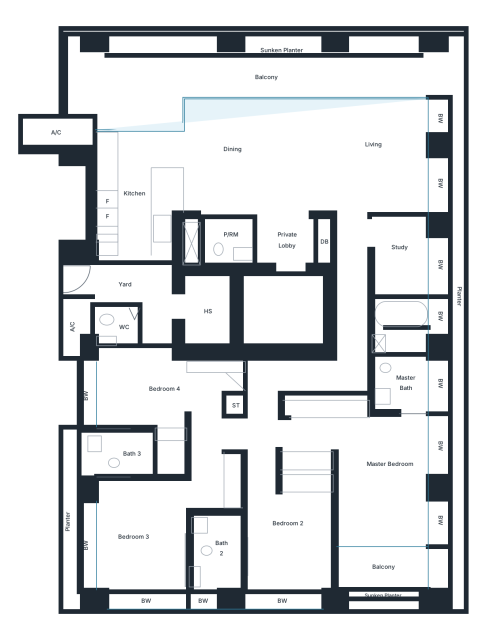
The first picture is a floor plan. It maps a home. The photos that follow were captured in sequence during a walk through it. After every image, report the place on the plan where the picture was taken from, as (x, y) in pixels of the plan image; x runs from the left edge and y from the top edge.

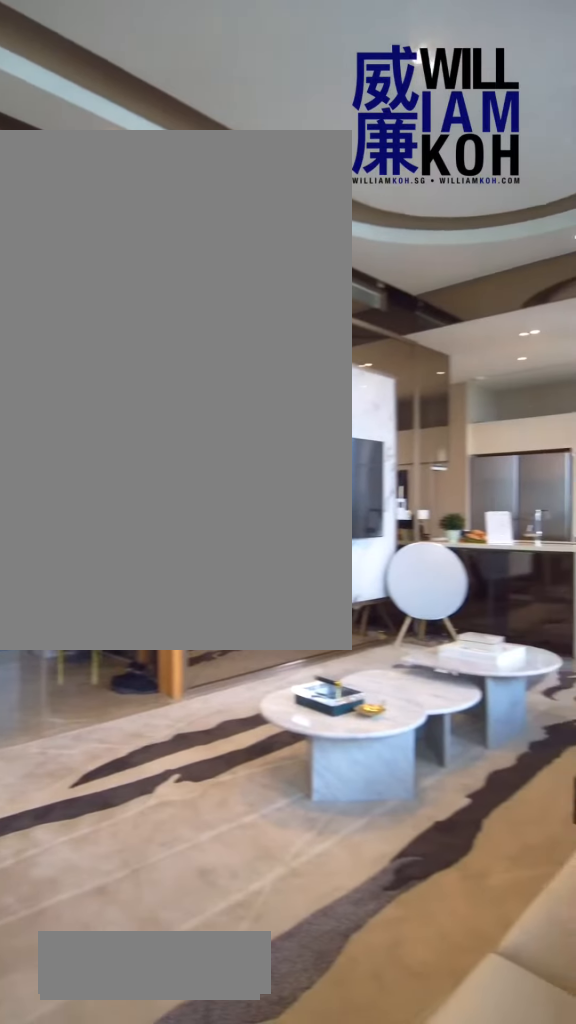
(376, 122)
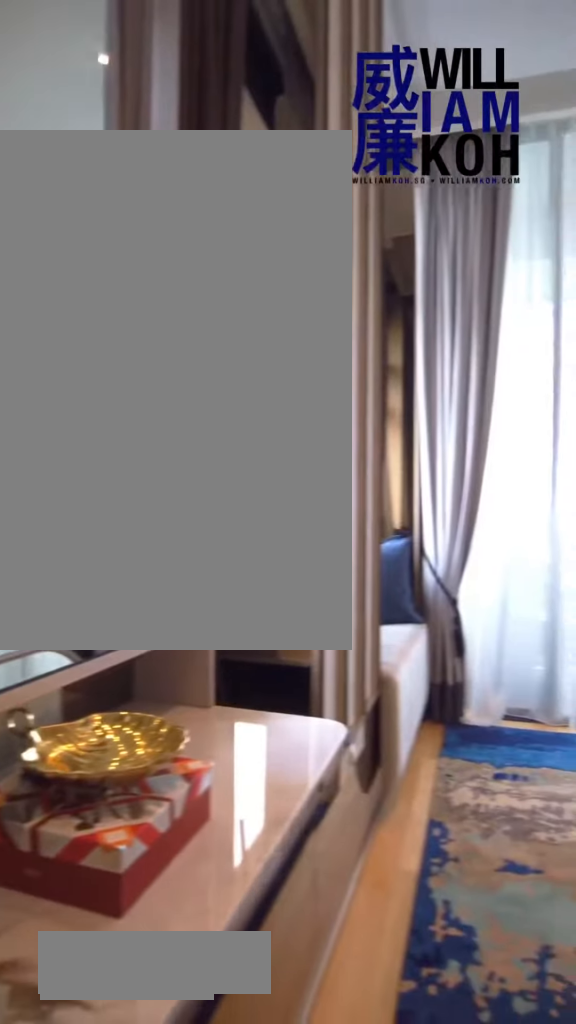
(417, 434)
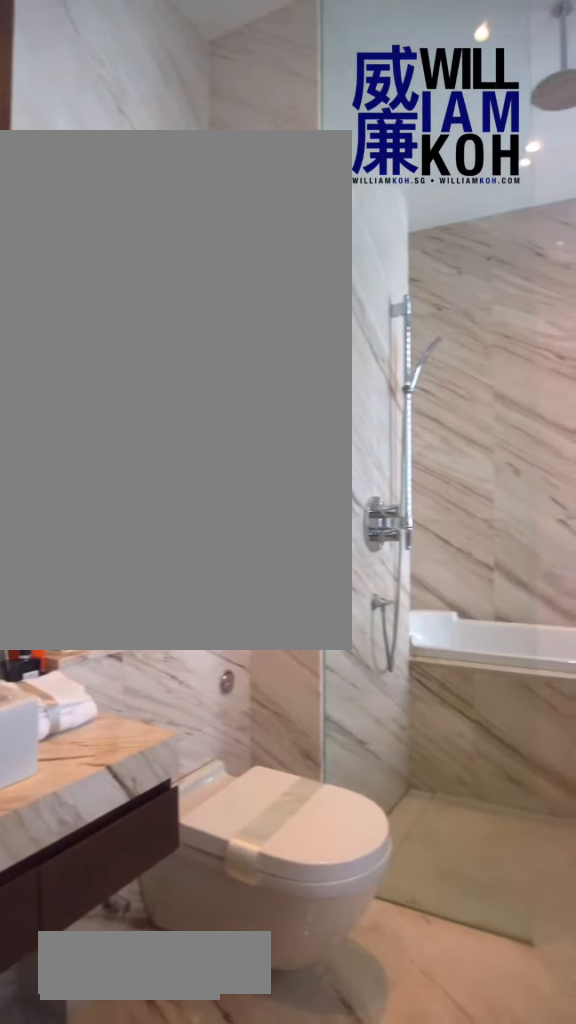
(409, 385)
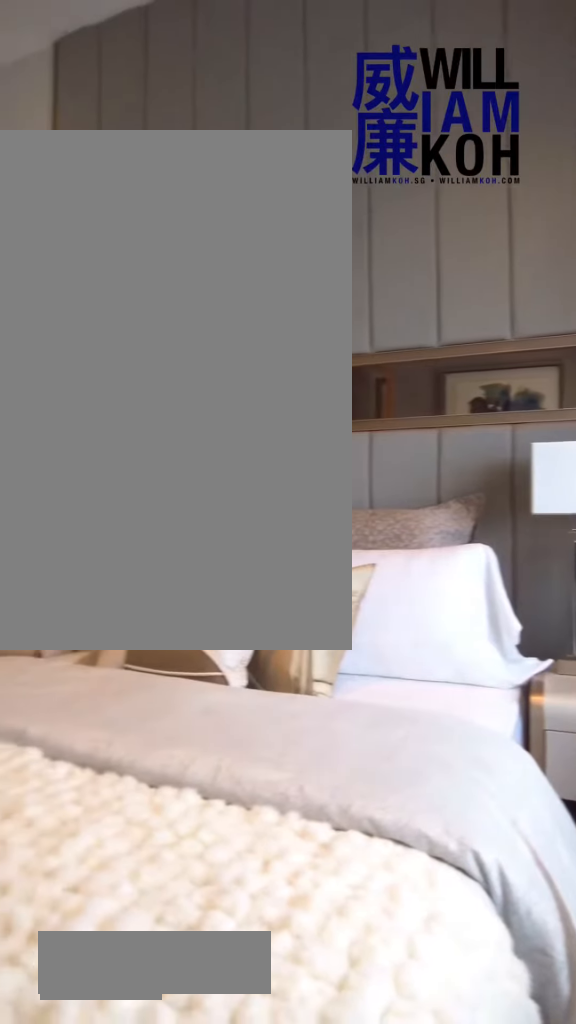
(258, 574)
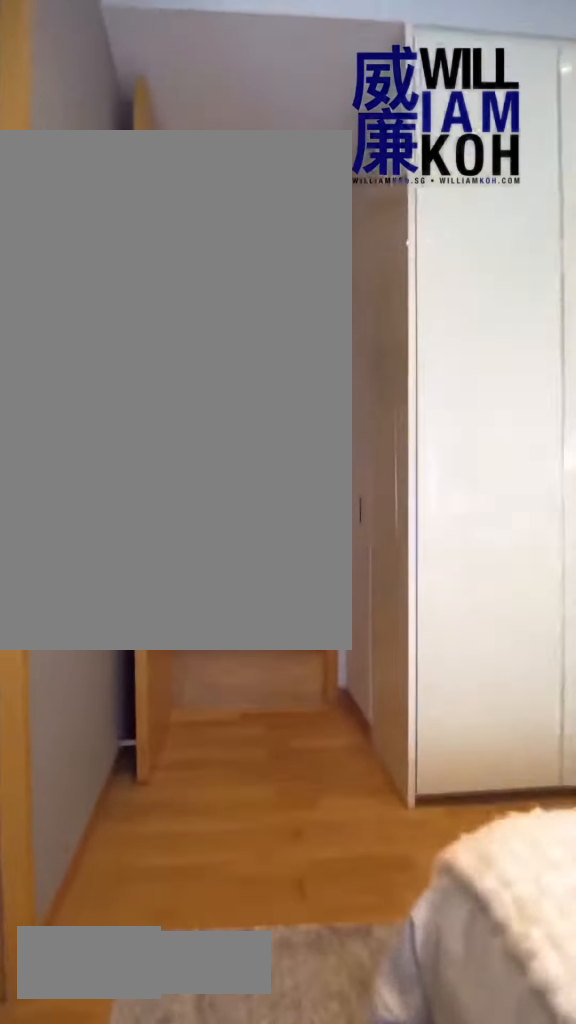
(258, 543)
